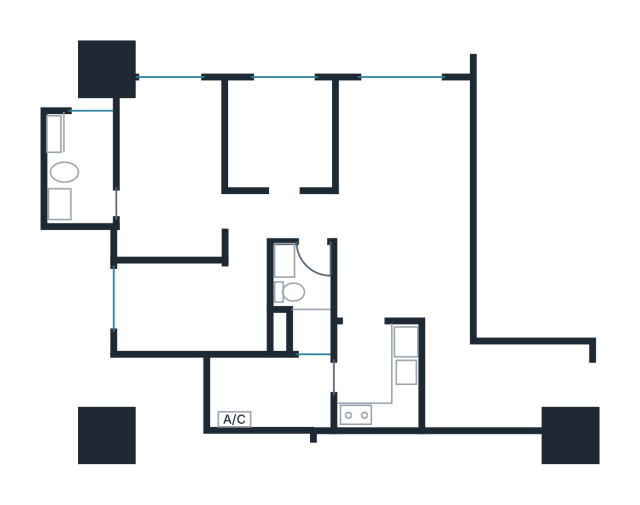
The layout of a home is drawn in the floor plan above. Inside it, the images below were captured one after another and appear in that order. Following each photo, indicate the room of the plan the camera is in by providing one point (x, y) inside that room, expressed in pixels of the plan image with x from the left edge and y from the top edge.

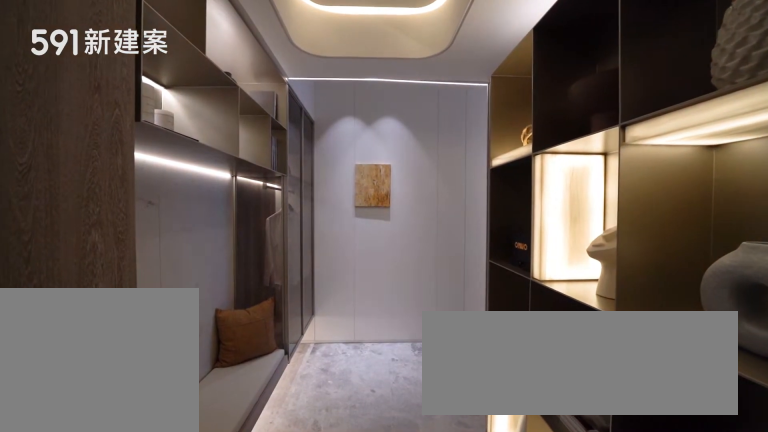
(479, 388)
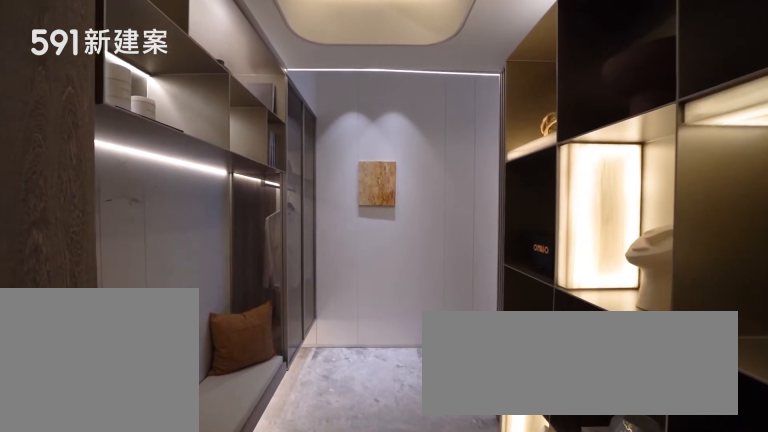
(479, 388)
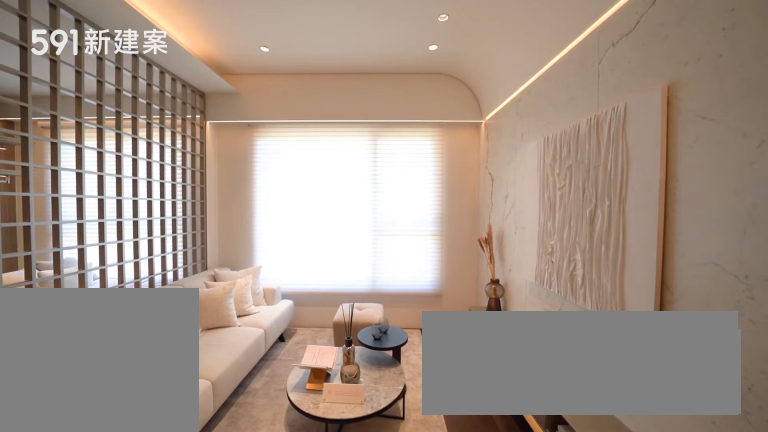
(402, 136)
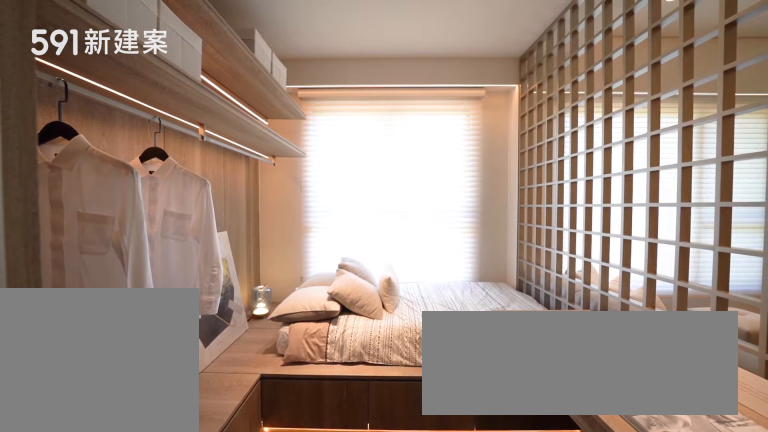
(277, 131)
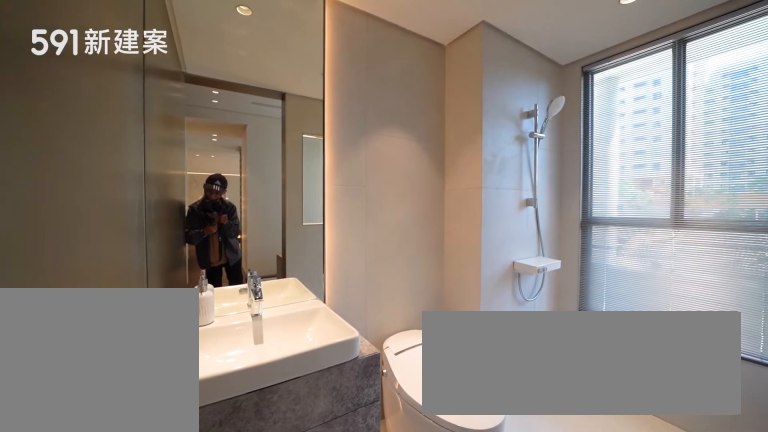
(79, 168)
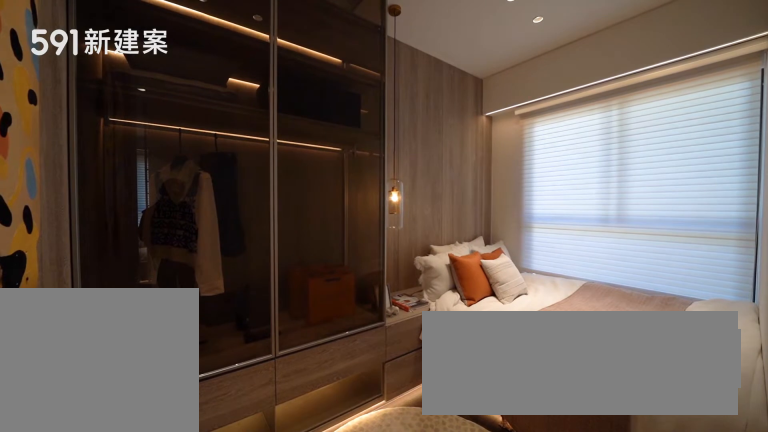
(193, 304)
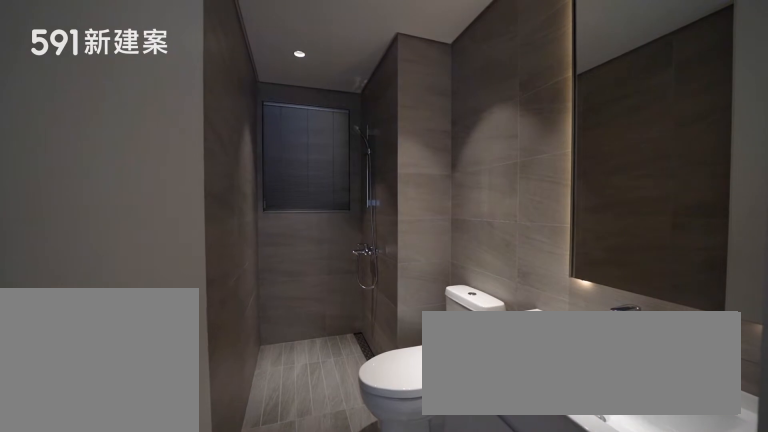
(304, 296)
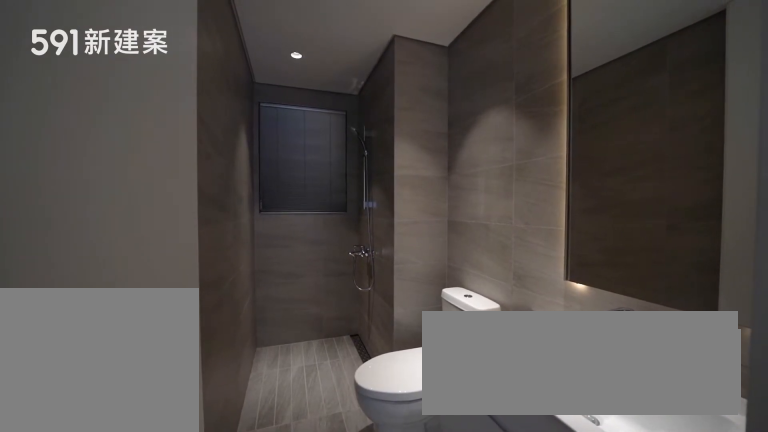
(304, 296)
